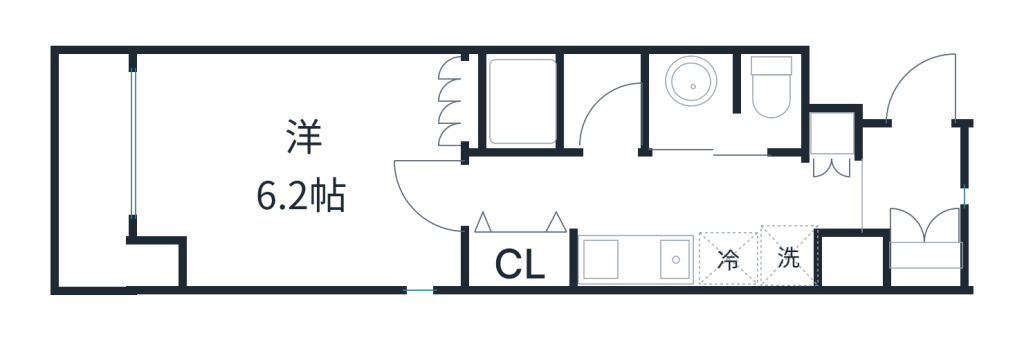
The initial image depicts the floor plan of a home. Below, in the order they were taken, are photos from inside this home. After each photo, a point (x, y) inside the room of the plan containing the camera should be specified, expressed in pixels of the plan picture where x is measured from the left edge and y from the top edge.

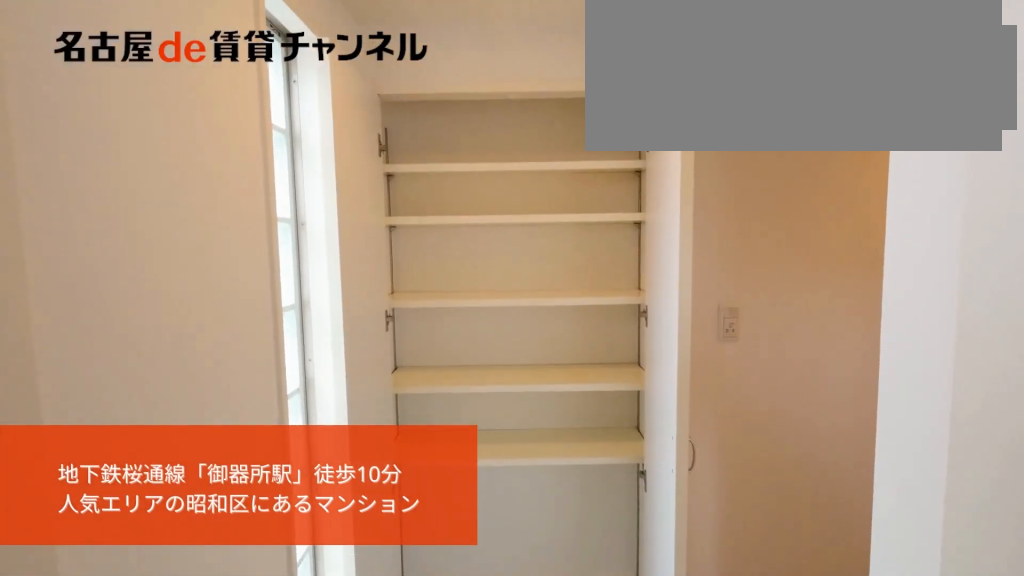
(911, 196)
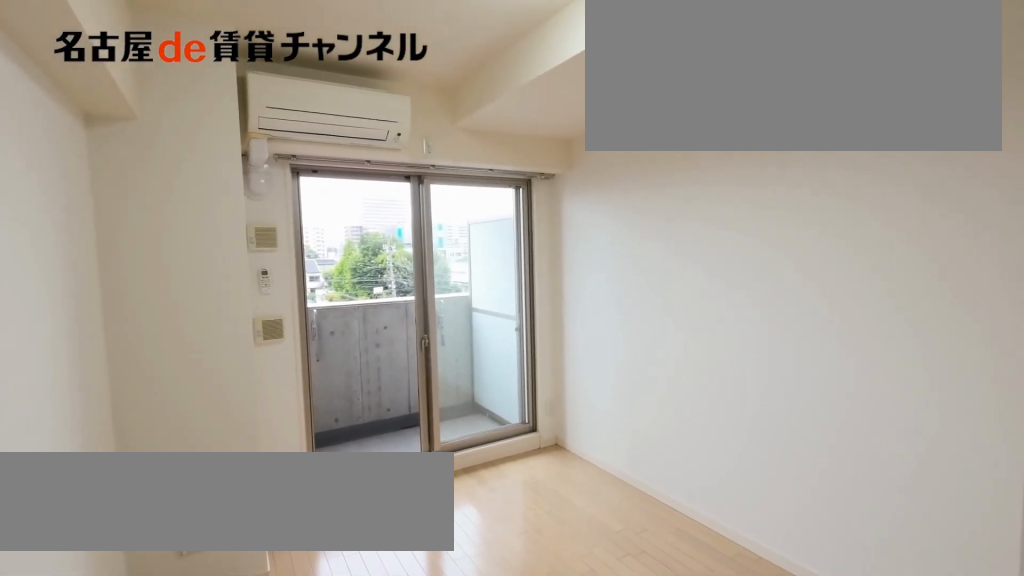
(298, 168)
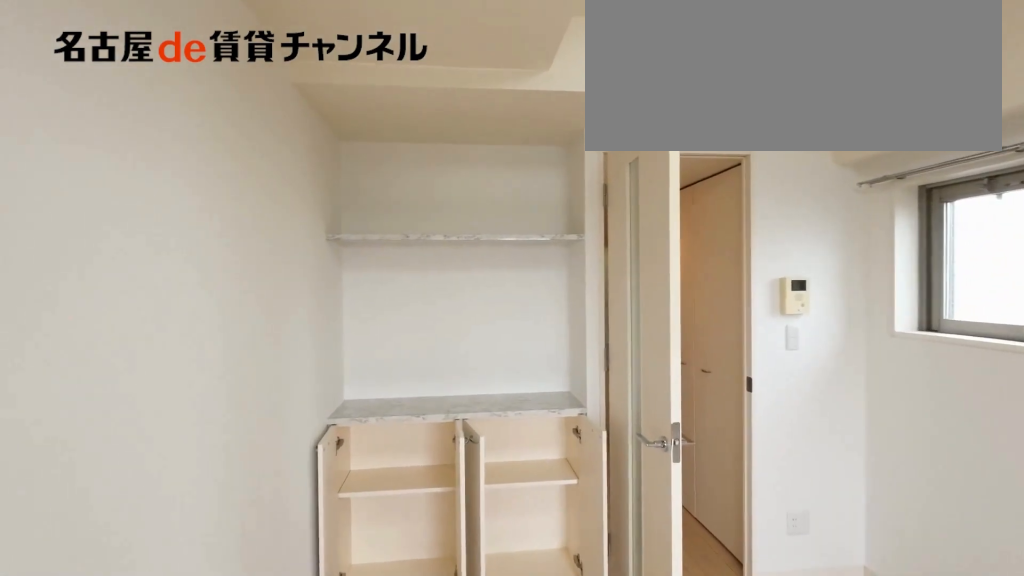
(298, 168)
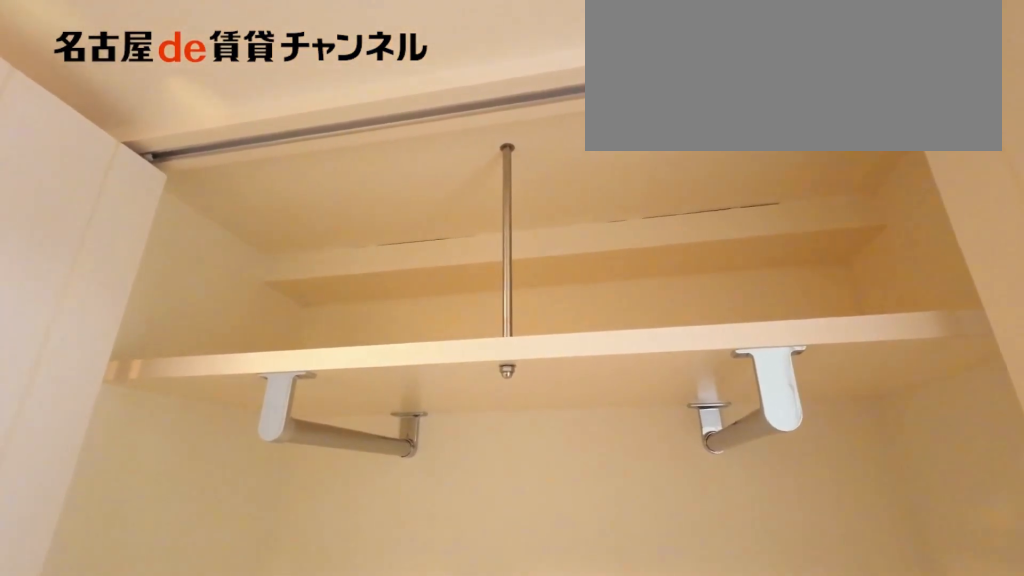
(523, 259)
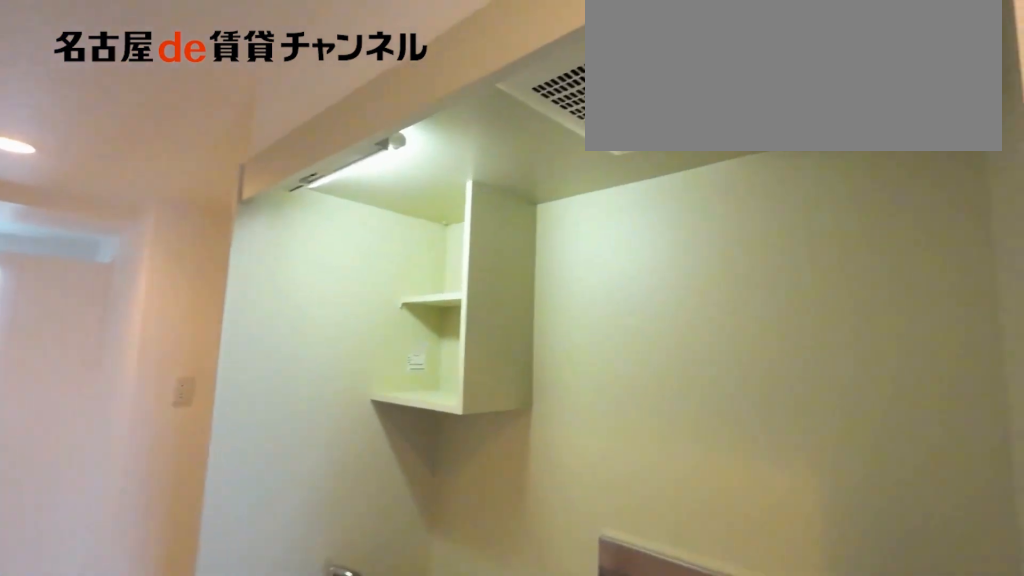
(662, 260)
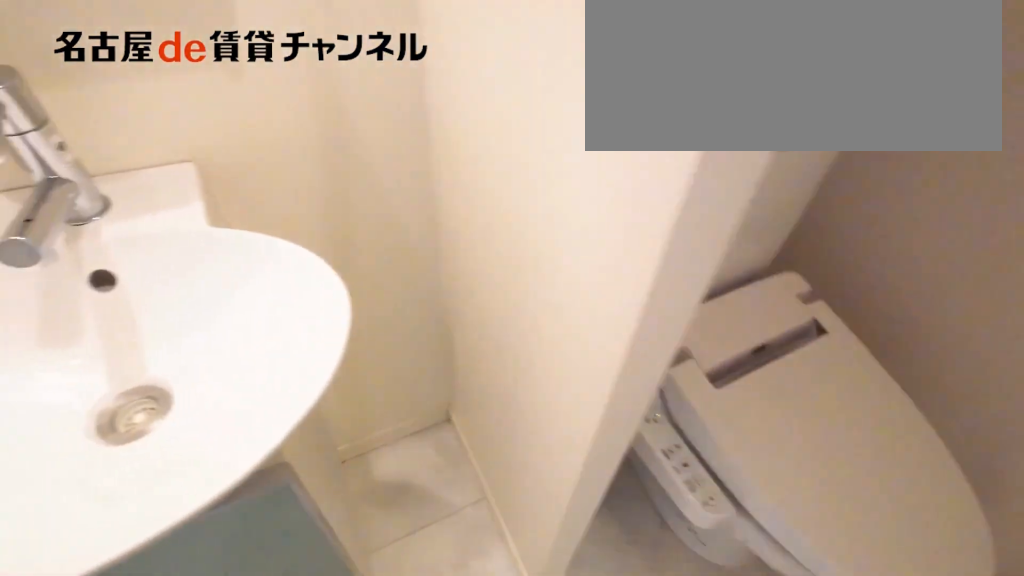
(725, 103)
